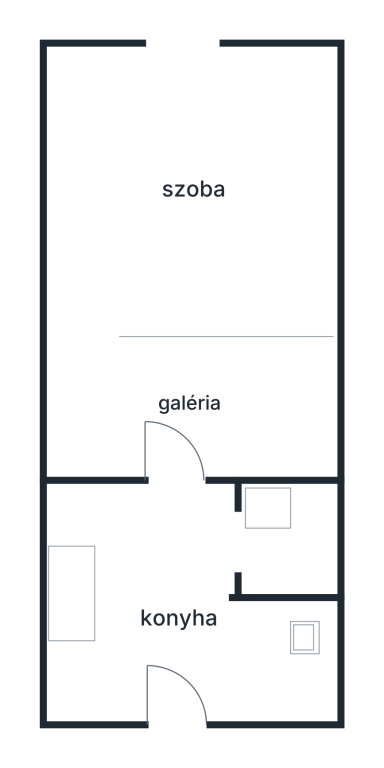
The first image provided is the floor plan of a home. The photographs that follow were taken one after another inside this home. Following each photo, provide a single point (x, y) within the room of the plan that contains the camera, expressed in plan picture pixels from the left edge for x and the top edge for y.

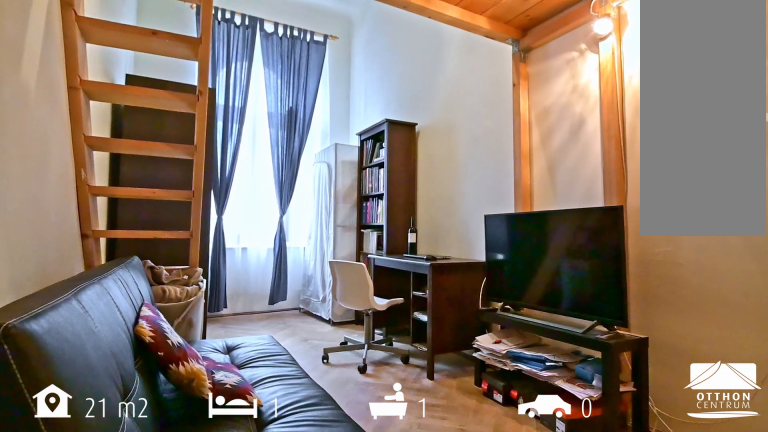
(198, 197)
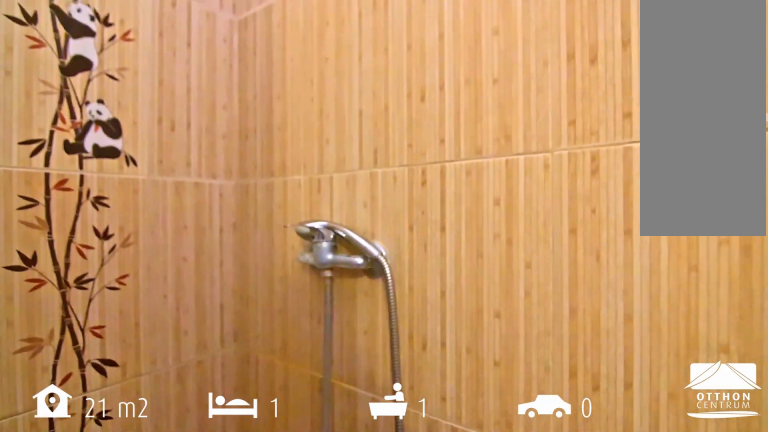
(296, 541)
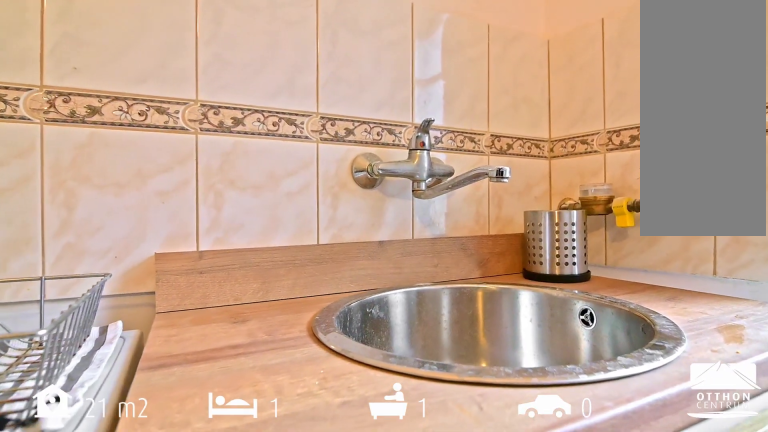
(167, 621)
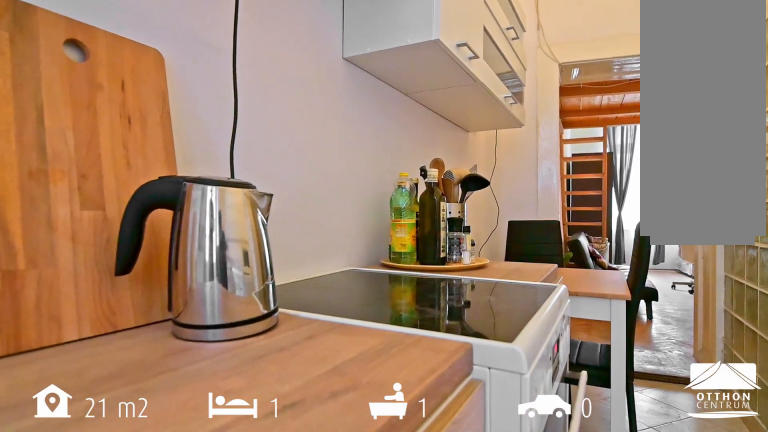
(167, 621)
